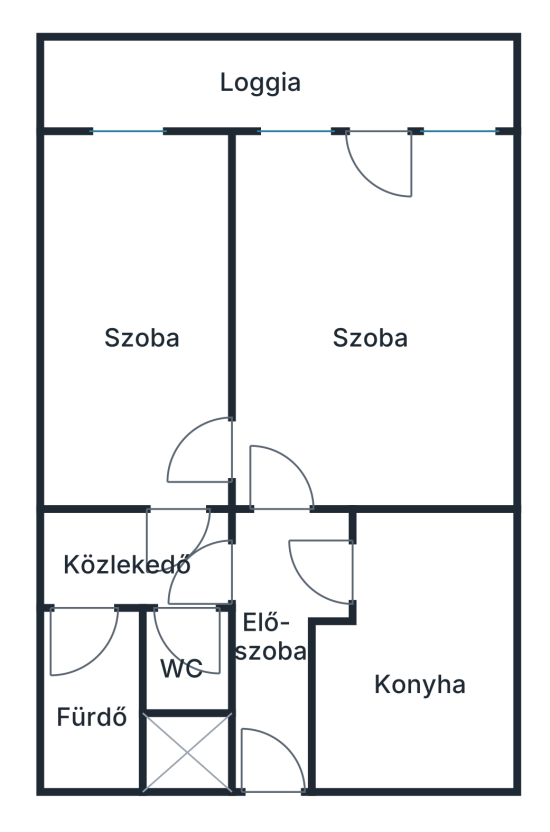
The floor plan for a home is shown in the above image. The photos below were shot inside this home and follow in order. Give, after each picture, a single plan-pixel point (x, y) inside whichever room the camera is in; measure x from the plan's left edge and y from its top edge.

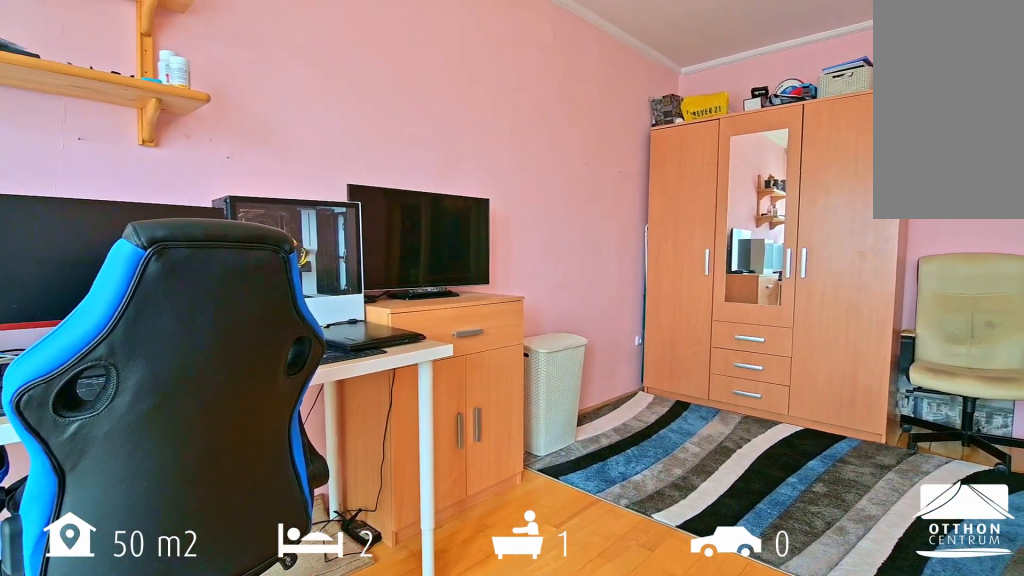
(365, 365)
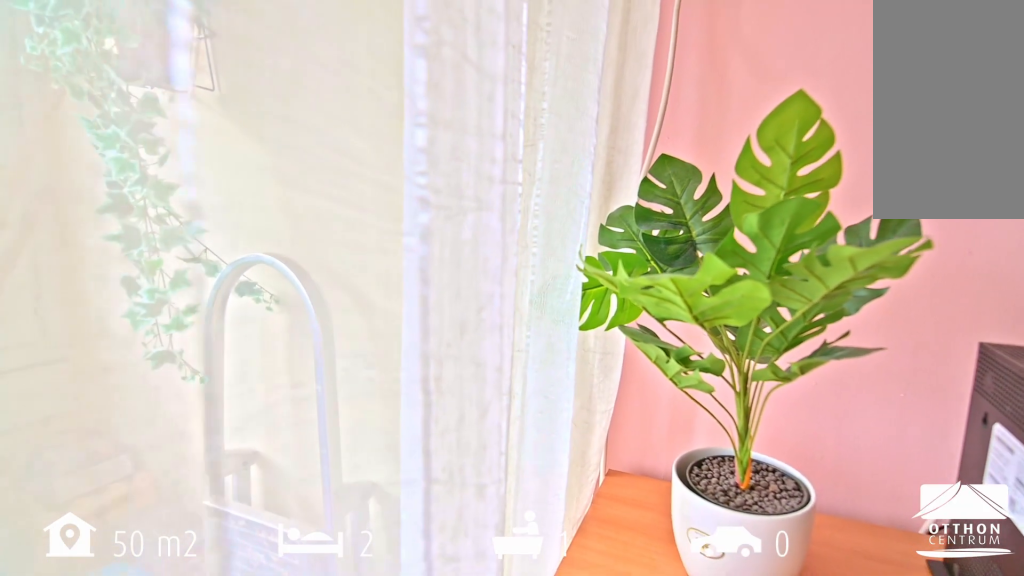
(365, 365)
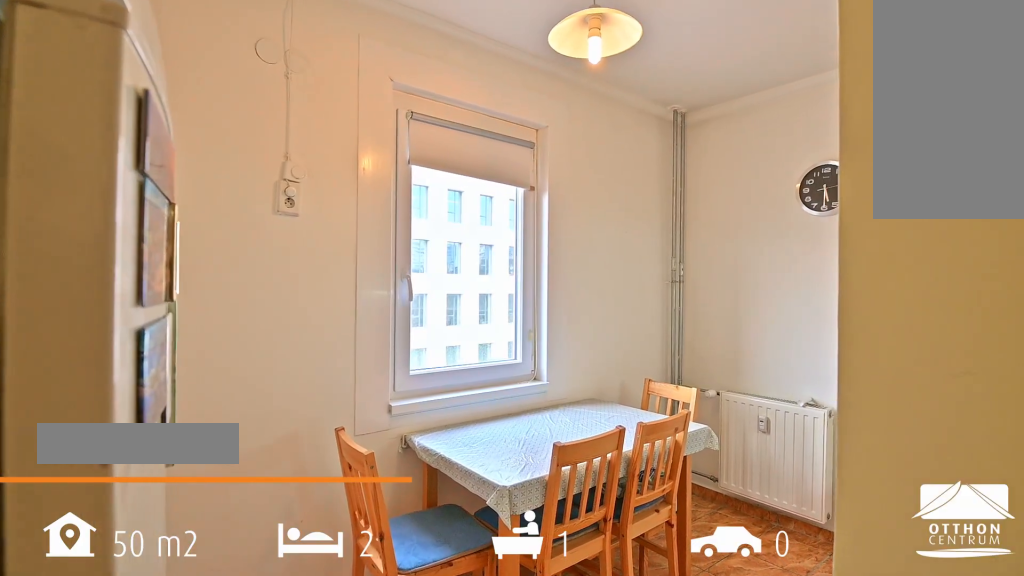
(435, 640)
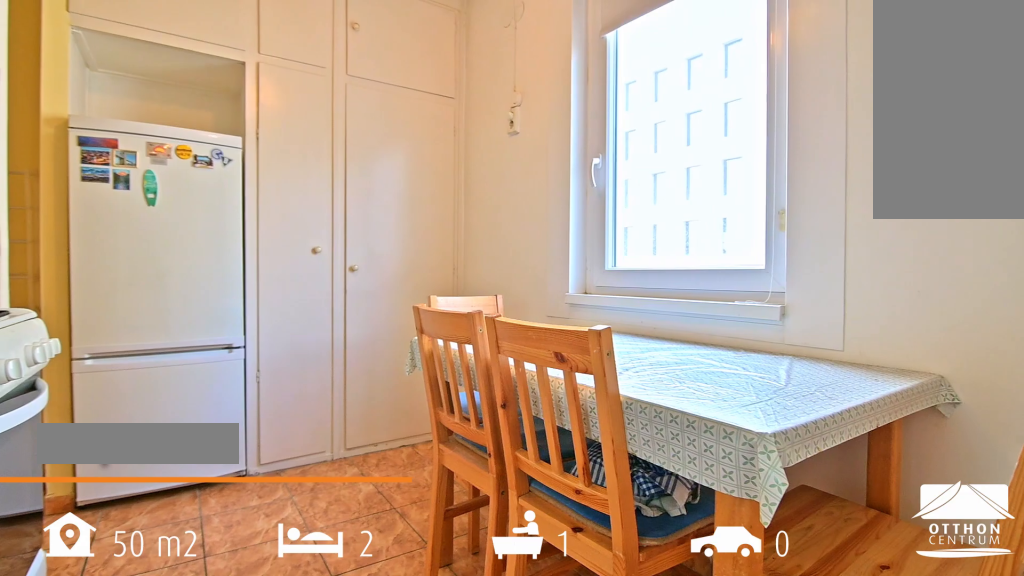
(436, 640)
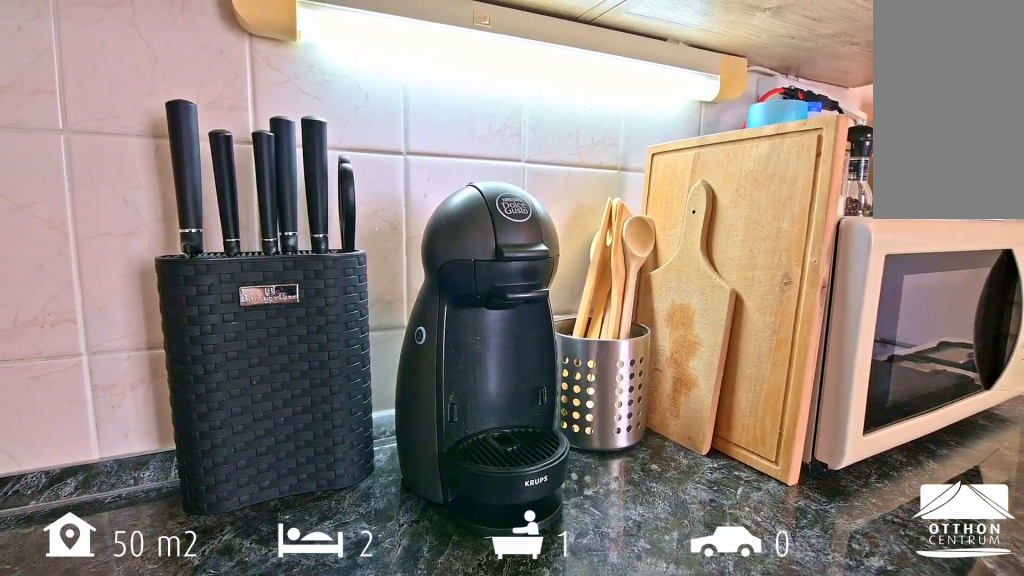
(436, 640)
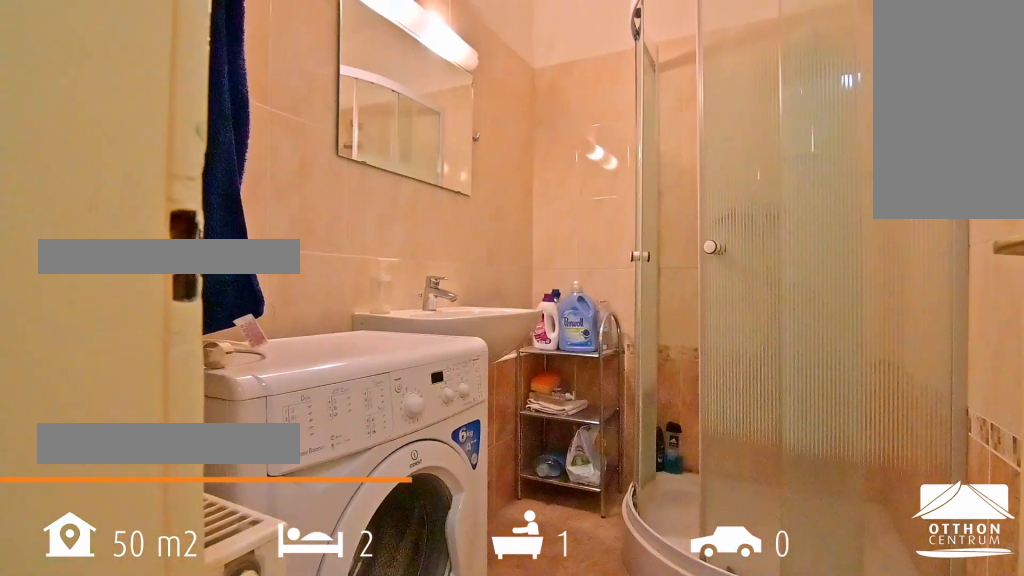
(100, 720)
